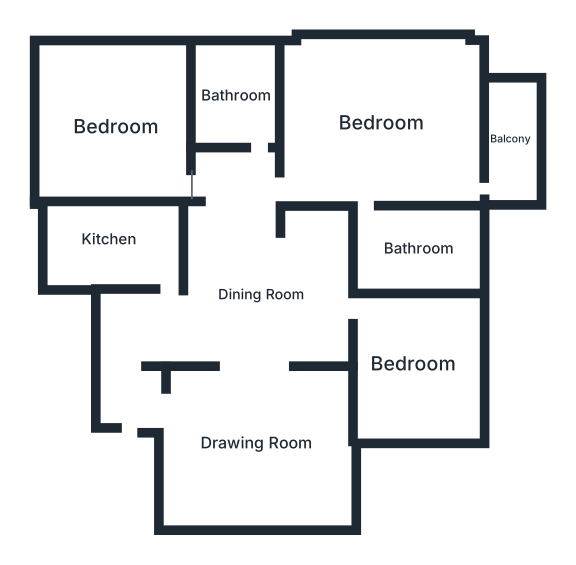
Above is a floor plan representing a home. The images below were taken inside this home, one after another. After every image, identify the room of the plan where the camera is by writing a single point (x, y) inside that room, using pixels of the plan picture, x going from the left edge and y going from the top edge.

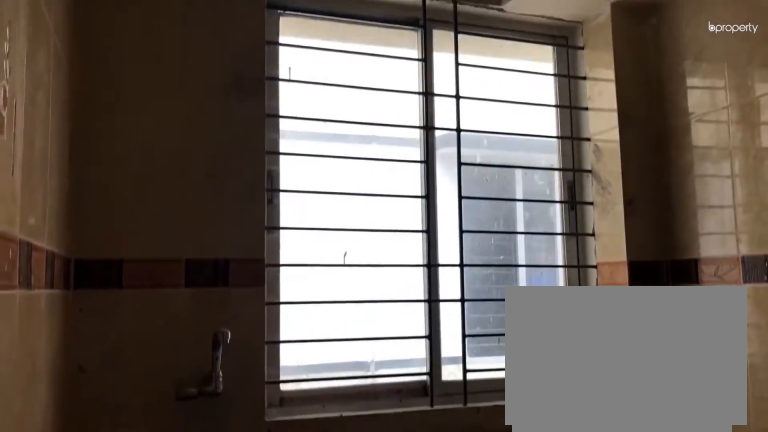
(109, 240)
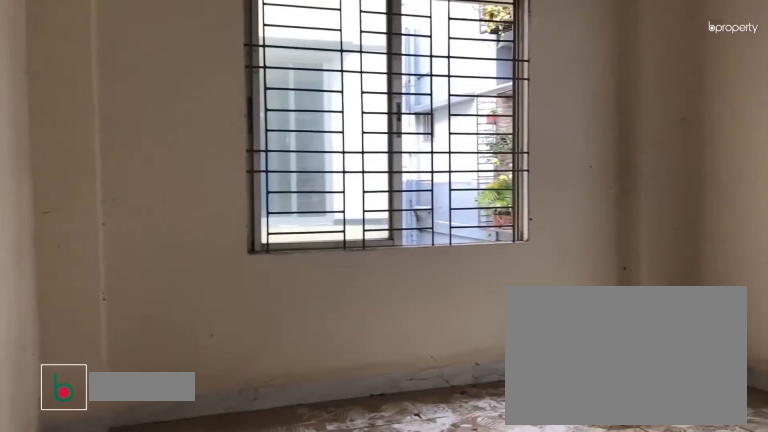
(113, 128)
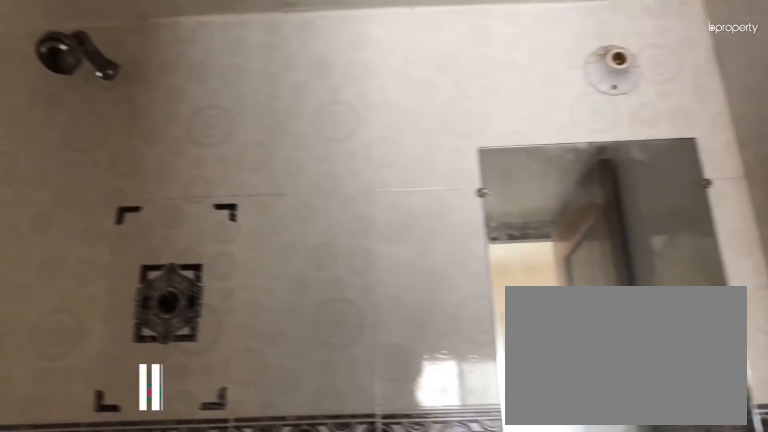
(414, 248)
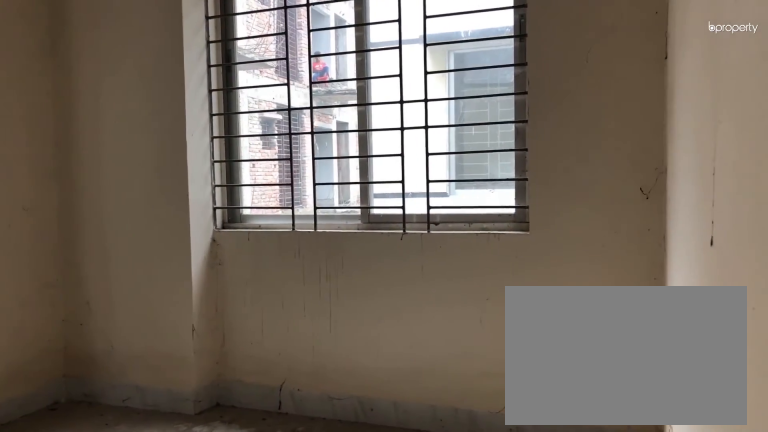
(412, 361)
